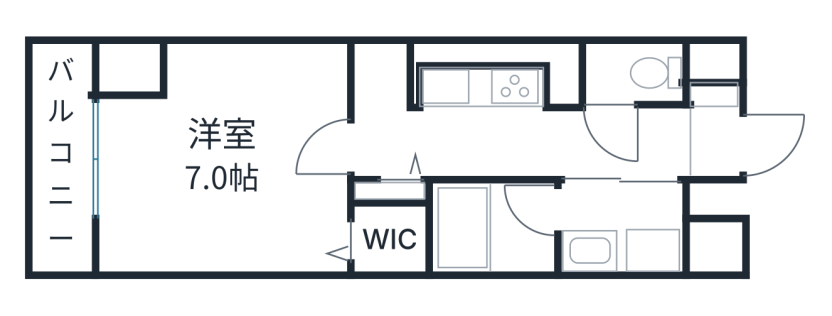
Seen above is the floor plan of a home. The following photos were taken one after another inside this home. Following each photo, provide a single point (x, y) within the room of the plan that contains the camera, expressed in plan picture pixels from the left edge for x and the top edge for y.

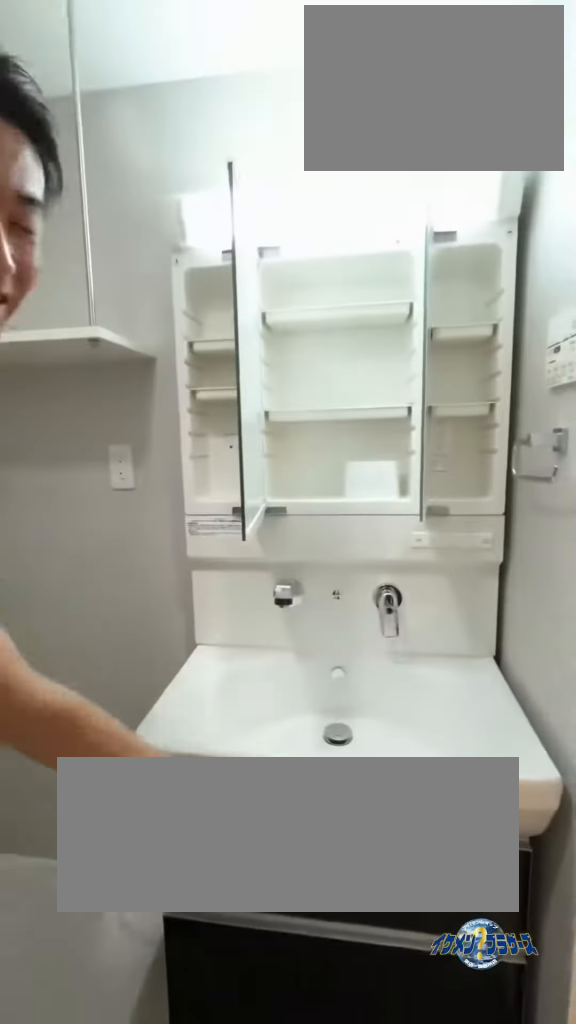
(618, 229)
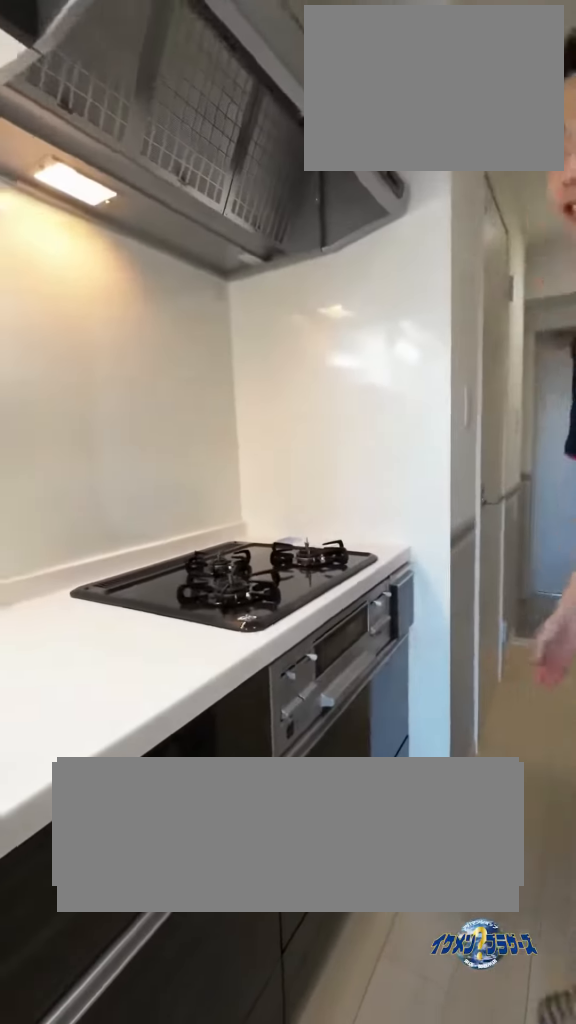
(487, 89)
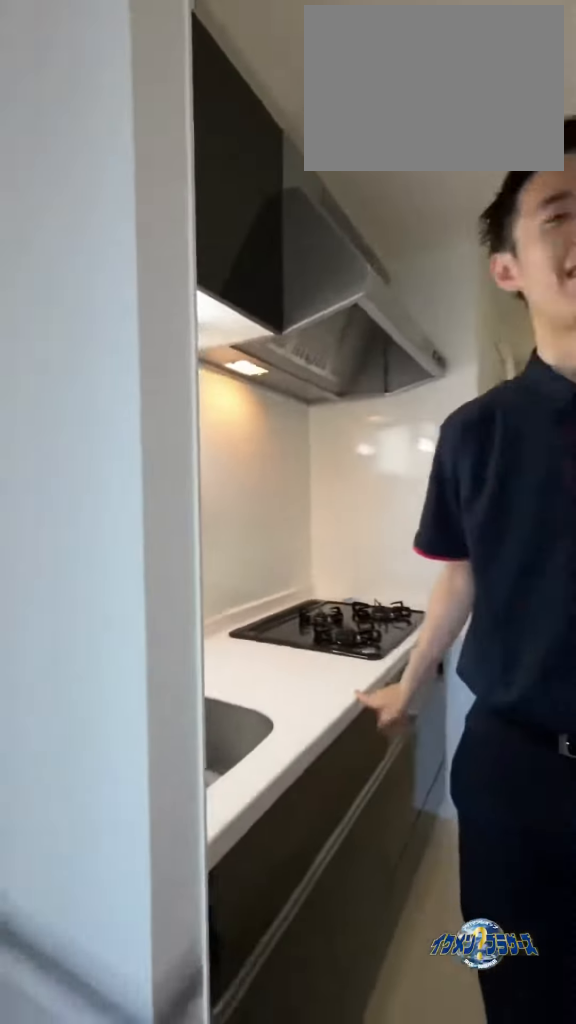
(487, 89)
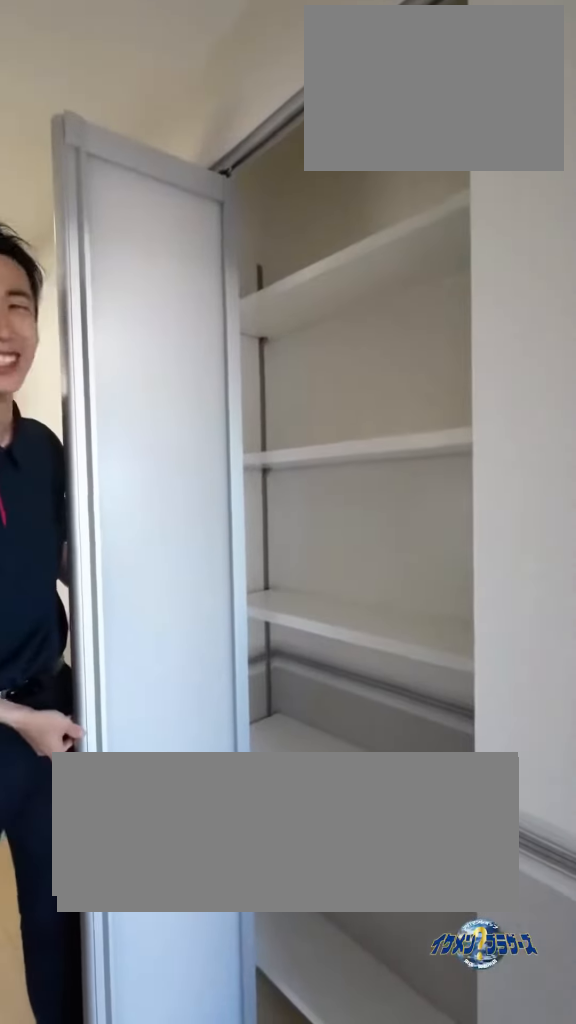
(386, 81)
